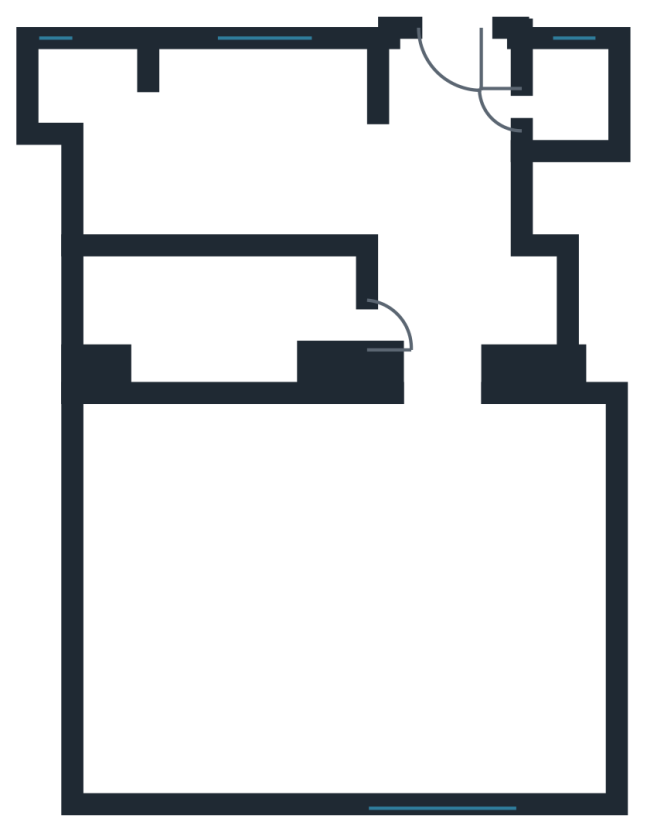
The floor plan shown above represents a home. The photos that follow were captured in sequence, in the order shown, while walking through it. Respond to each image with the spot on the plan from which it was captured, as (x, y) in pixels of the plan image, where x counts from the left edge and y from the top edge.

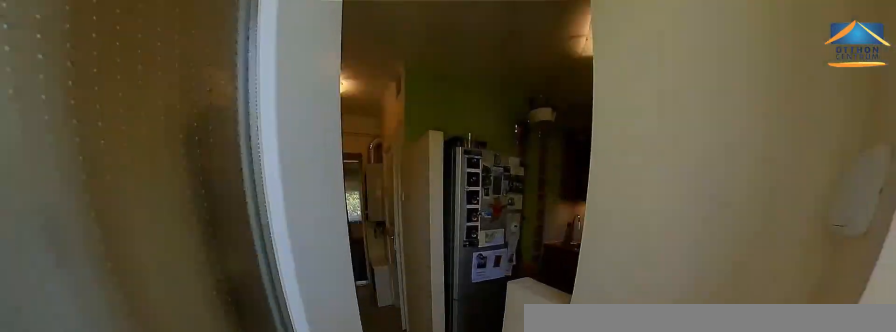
(450, 168)
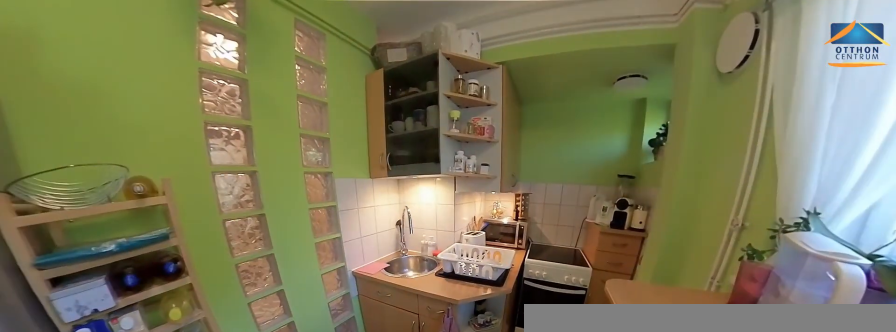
(239, 161)
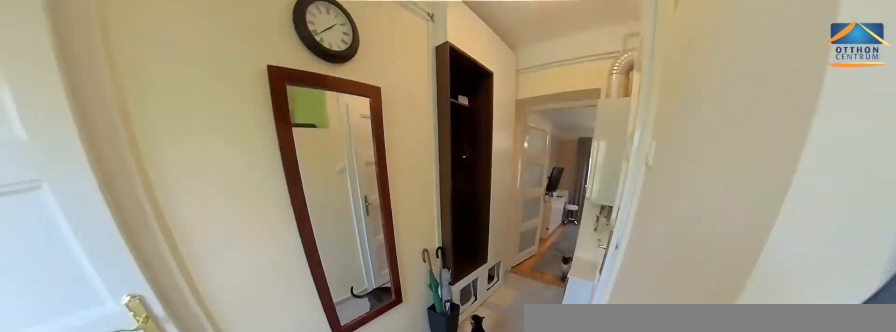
(374, 151)
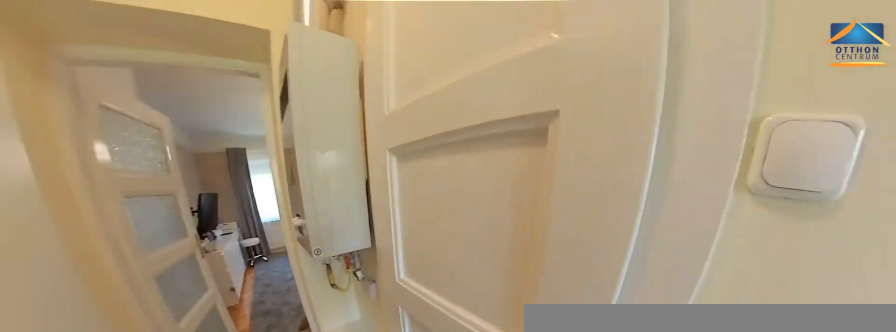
(475, 221)
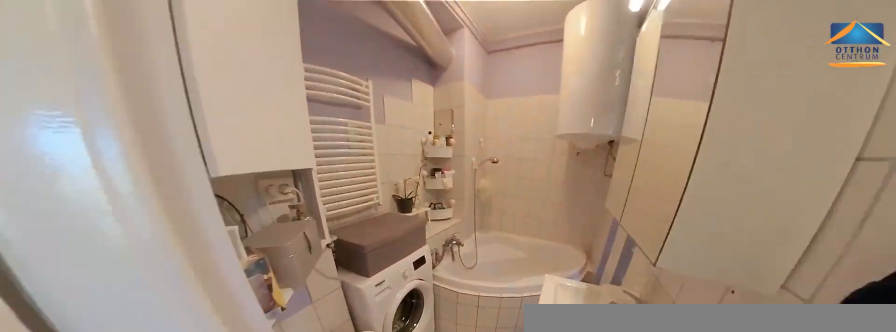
(389, 315)
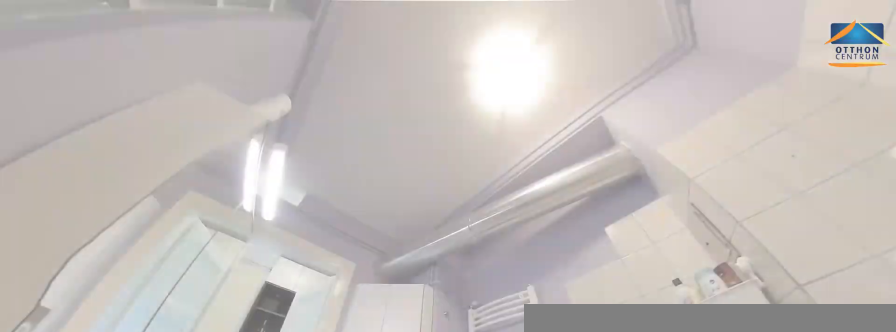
(235, 316)
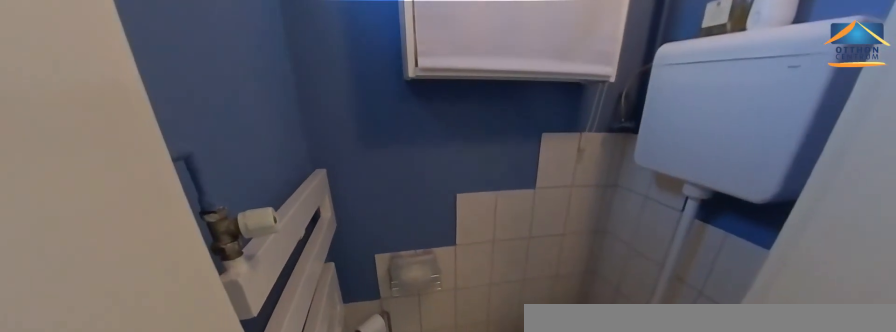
(508, 96)
